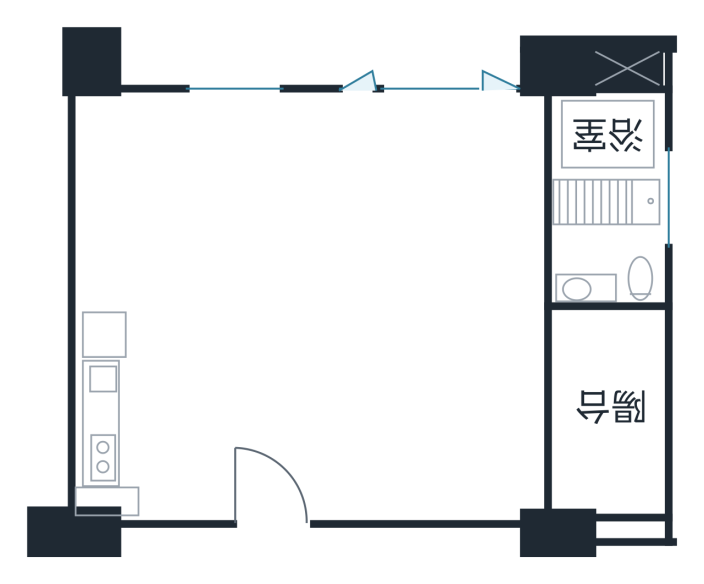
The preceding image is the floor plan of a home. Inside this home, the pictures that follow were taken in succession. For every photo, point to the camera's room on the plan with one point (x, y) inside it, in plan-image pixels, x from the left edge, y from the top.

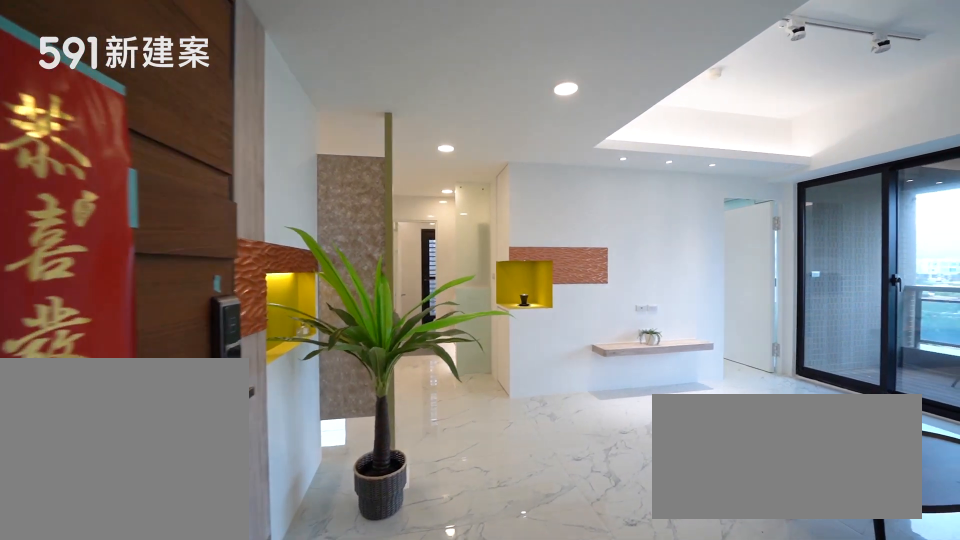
(268, 472)
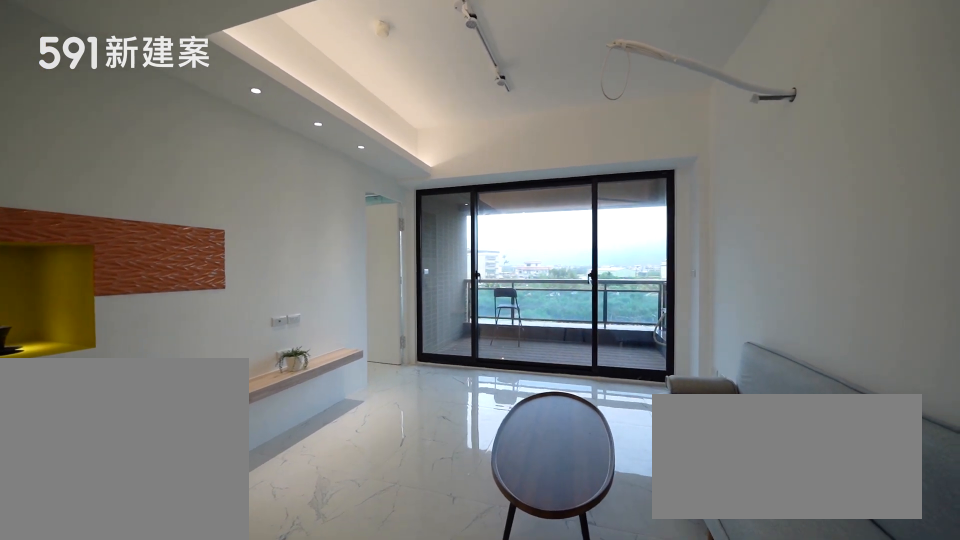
(388, 406)
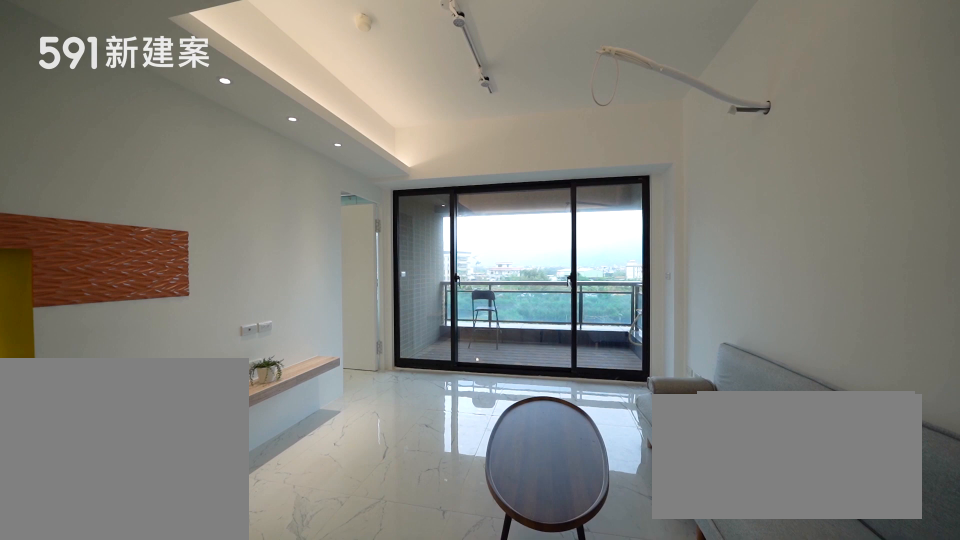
(388, 406)
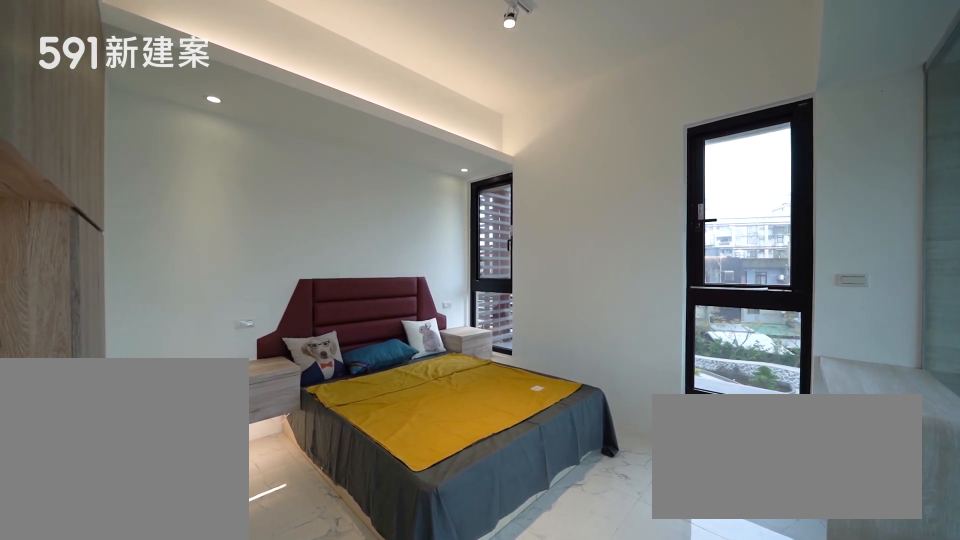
(435, 196)
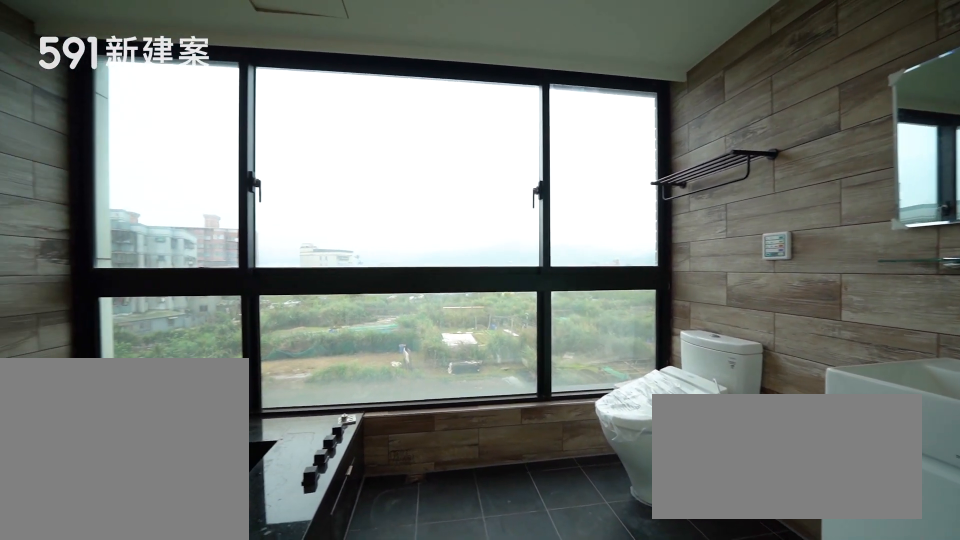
(607, 202)
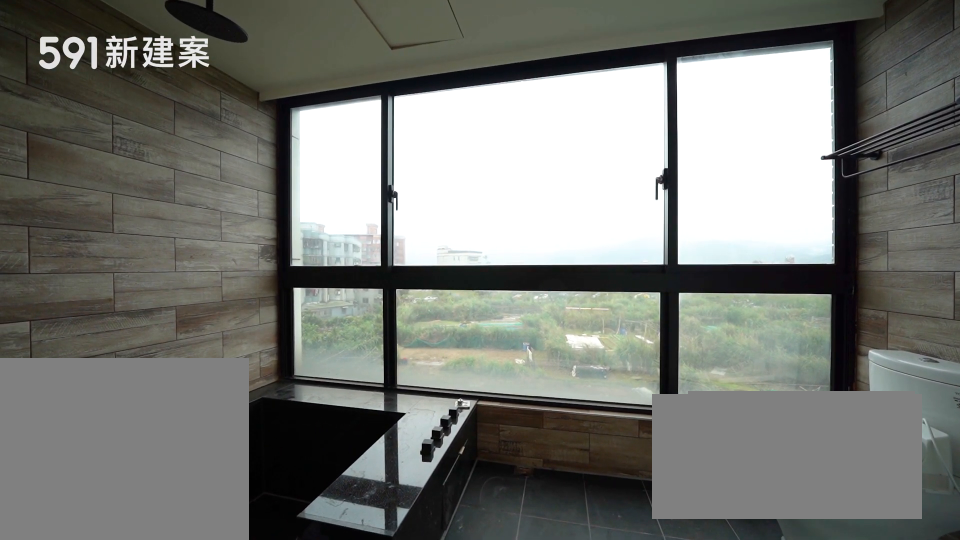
(607, 202)
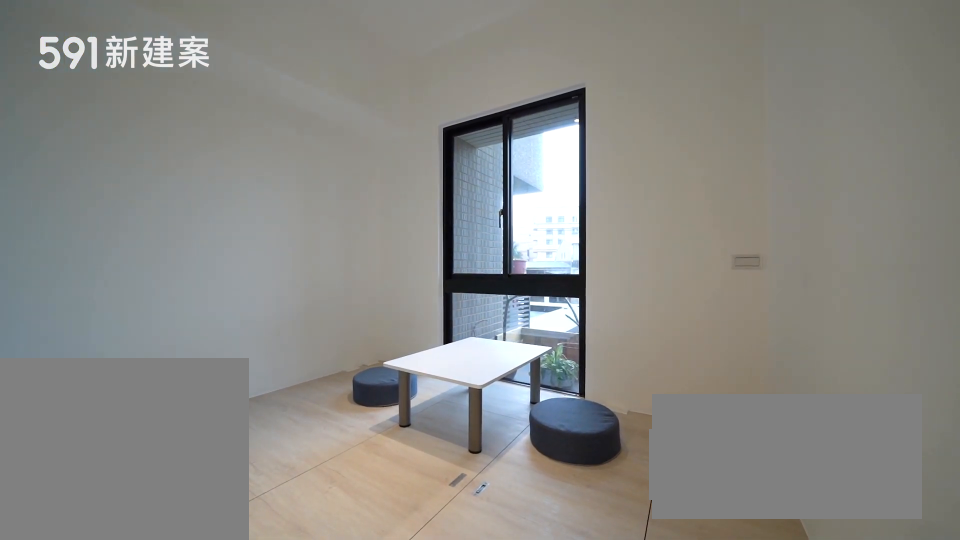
(152, 173)
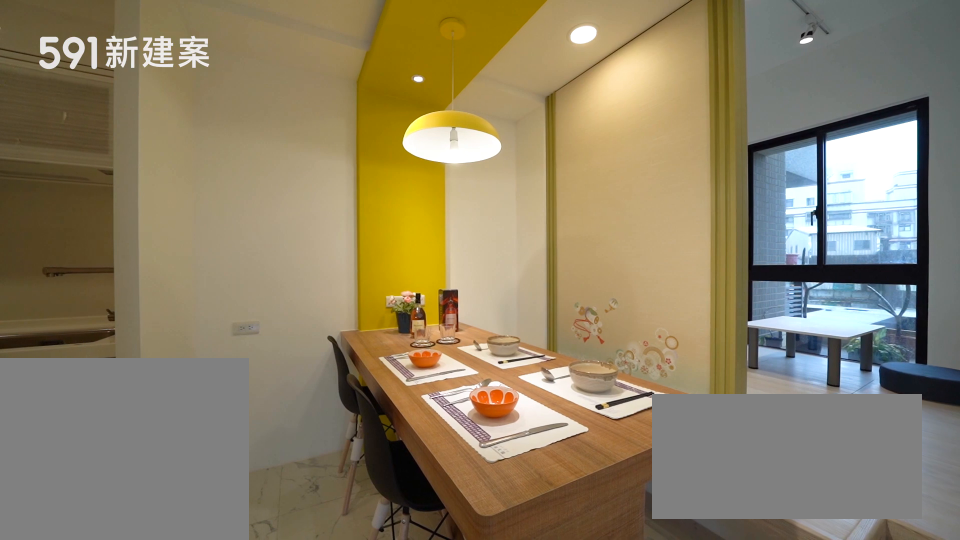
(151, 271)
